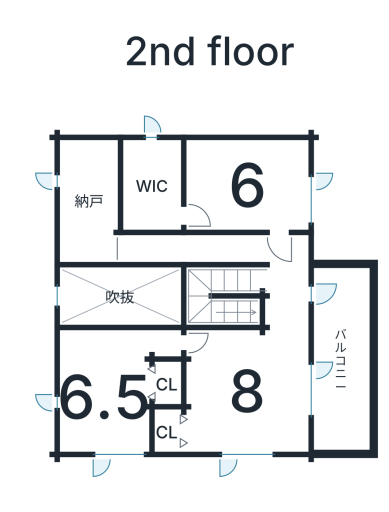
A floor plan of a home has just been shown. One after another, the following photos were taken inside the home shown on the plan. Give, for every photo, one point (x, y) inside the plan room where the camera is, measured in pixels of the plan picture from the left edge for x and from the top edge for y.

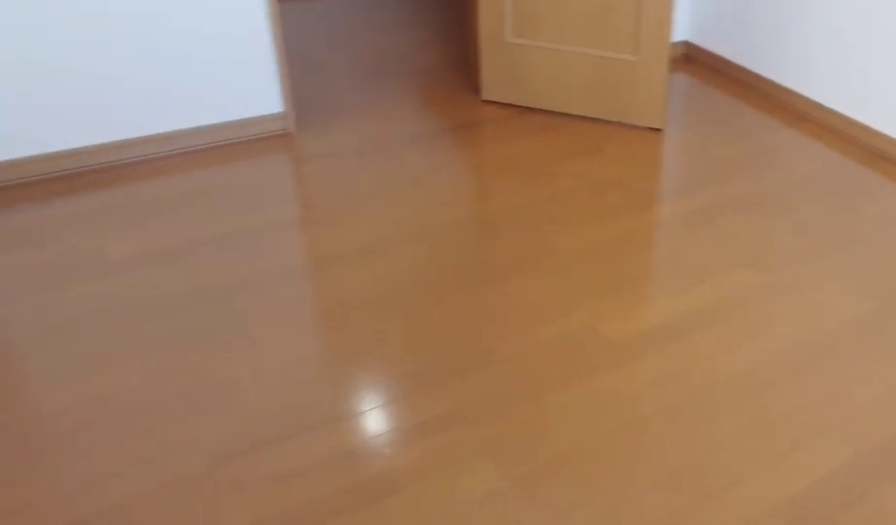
(246, 182)
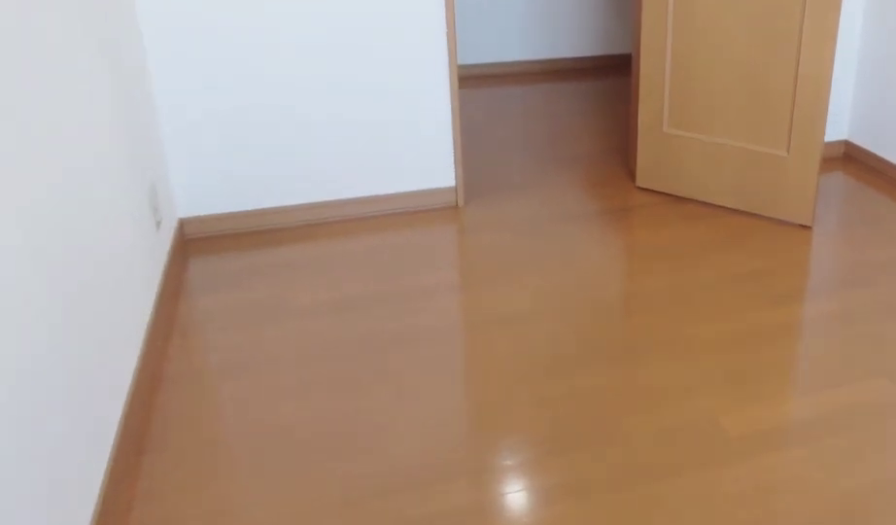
(246, 182)
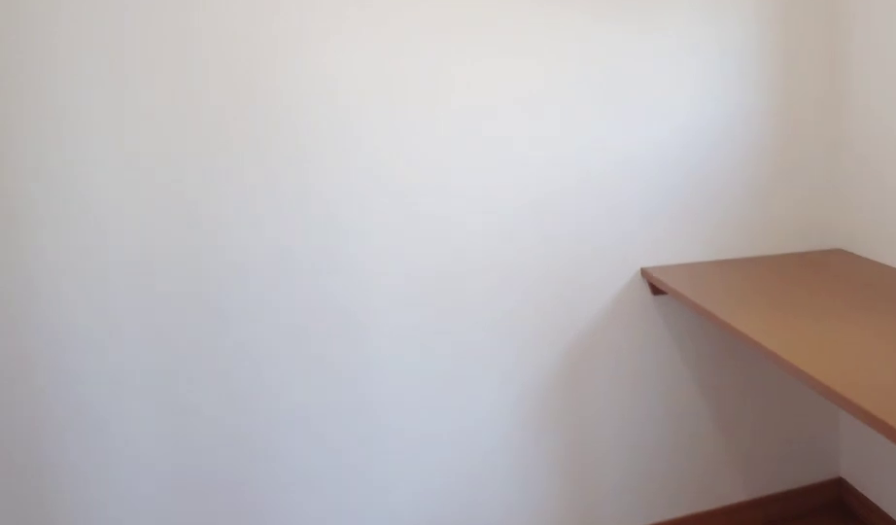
(153, 197)
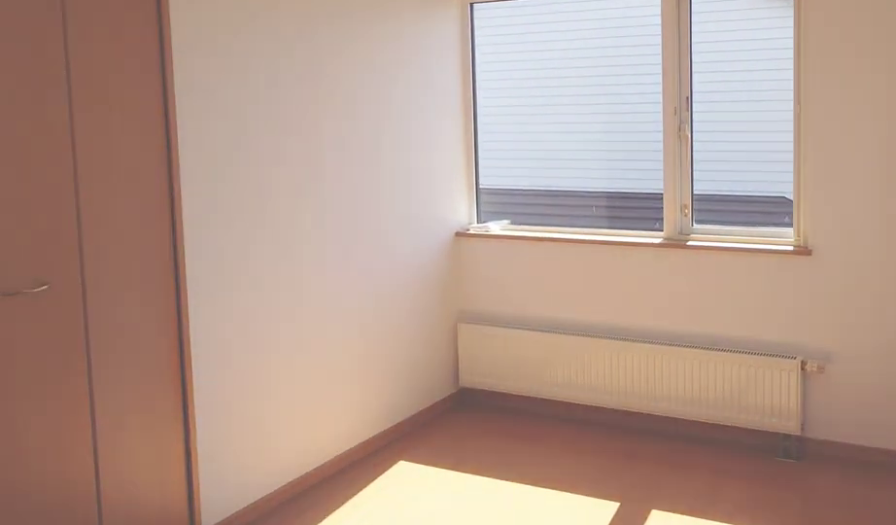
(100, 412)
